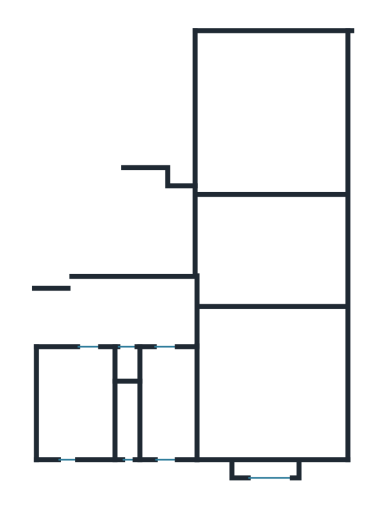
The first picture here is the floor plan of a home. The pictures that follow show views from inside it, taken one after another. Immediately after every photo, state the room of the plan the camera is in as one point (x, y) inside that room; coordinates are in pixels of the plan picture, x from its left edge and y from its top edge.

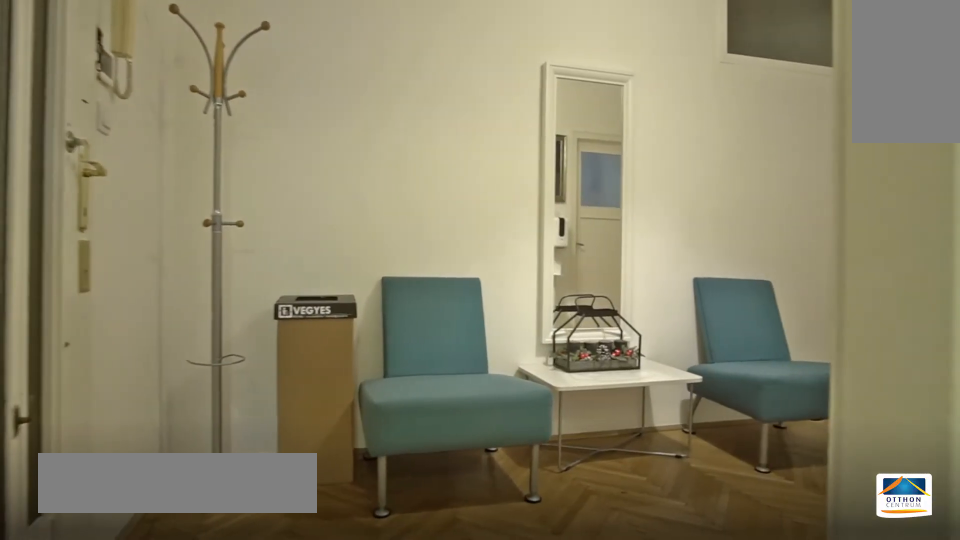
(138, 313)
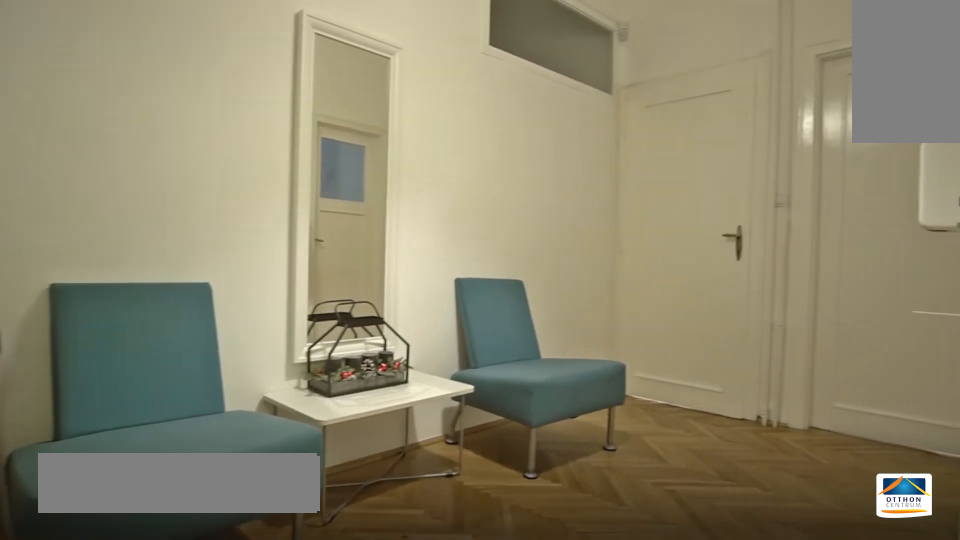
(138, 312)
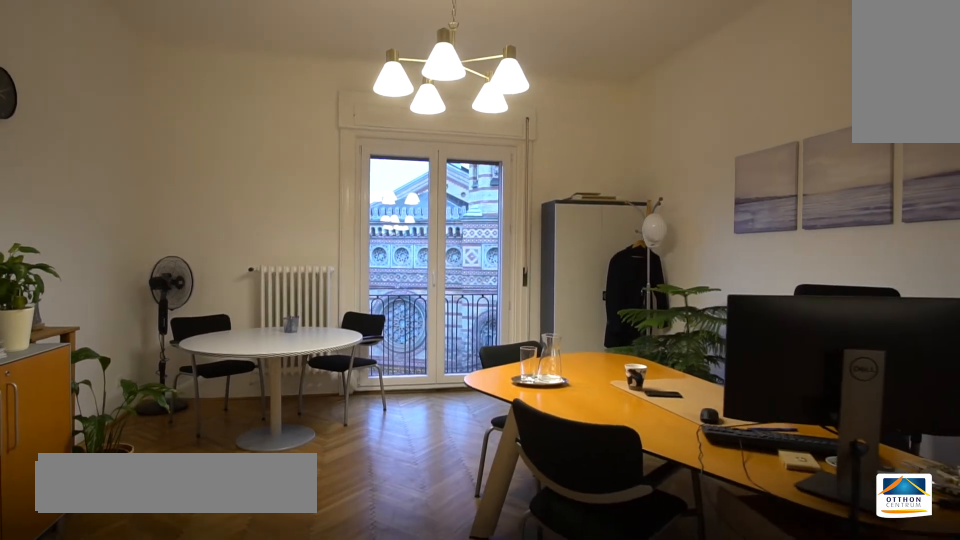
(272, 121)
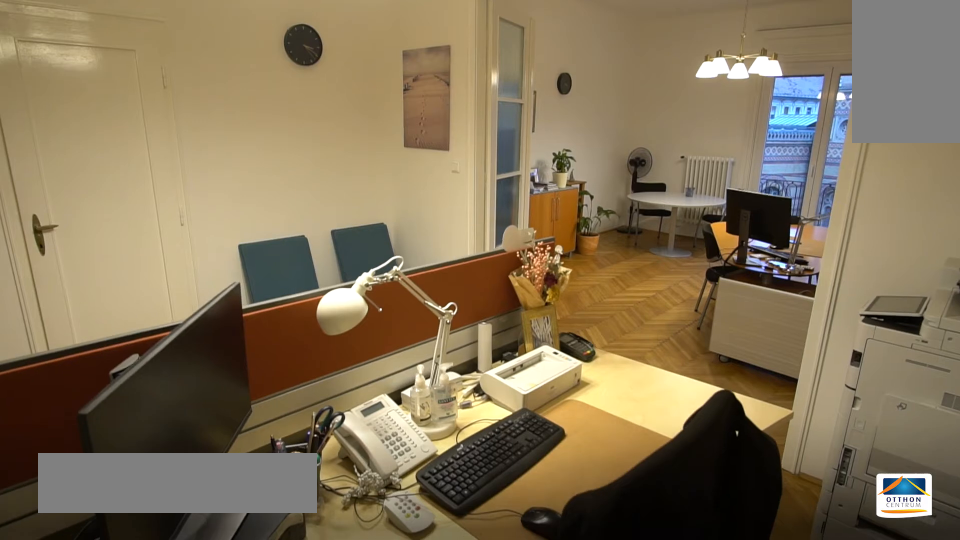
(270, 253)
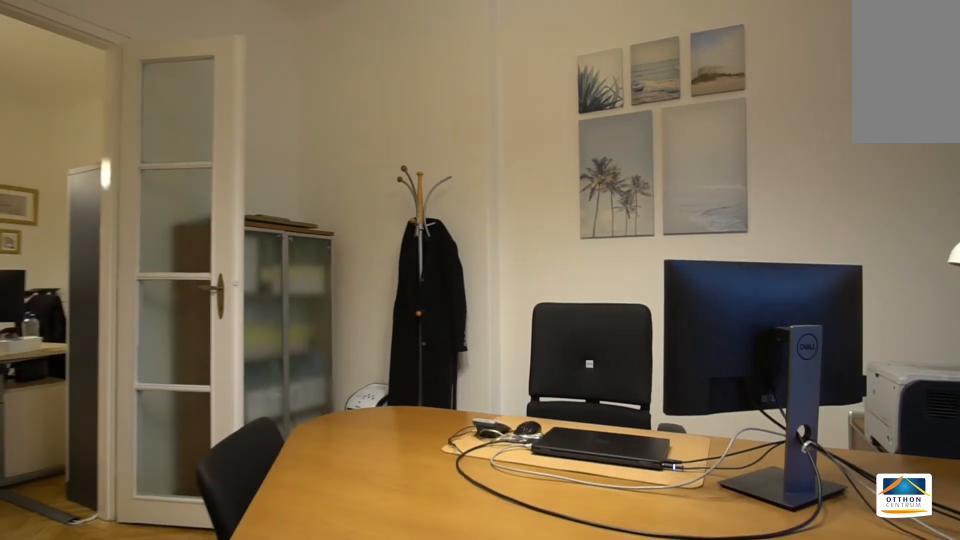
(275, 391)
